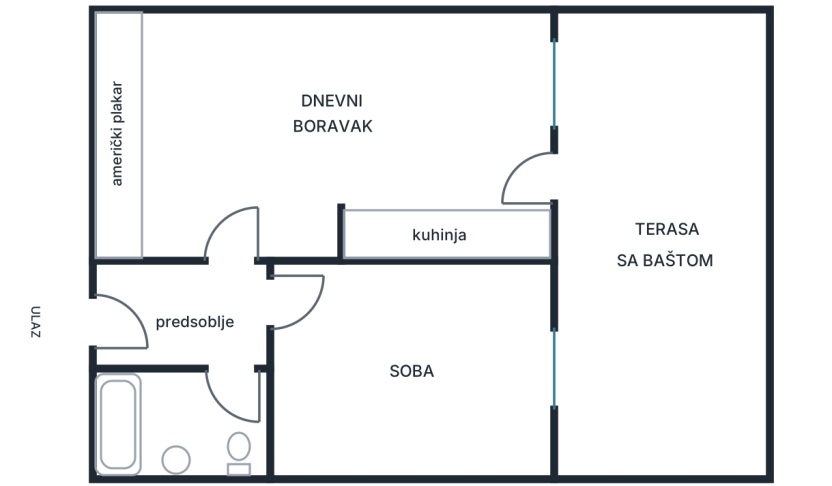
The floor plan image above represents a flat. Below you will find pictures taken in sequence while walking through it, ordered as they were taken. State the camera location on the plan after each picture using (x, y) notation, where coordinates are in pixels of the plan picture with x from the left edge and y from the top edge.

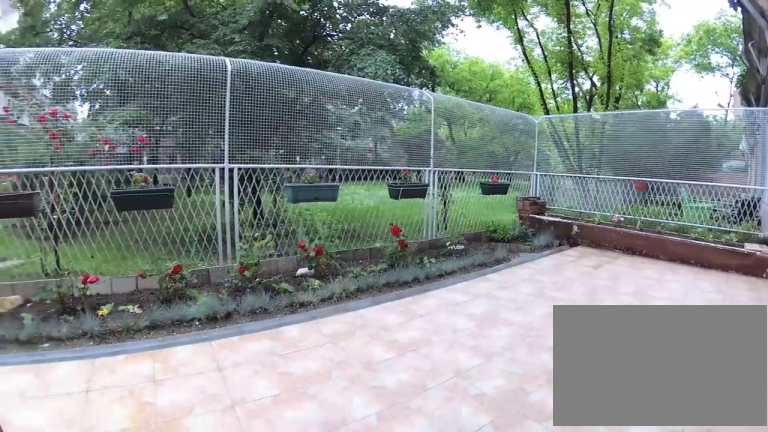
(561, 158)
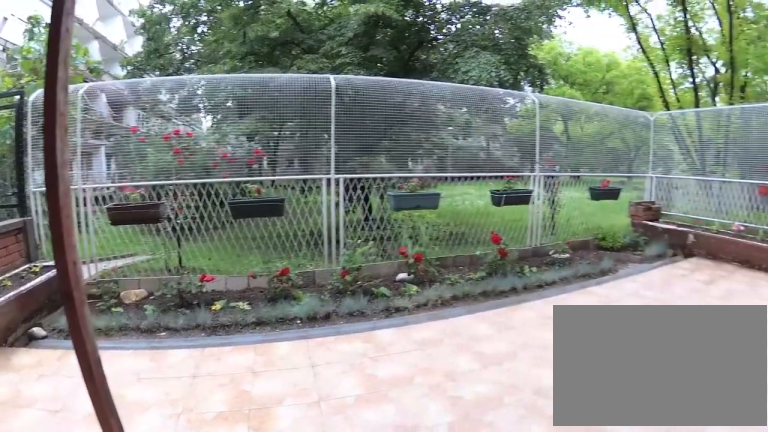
(555, 171)
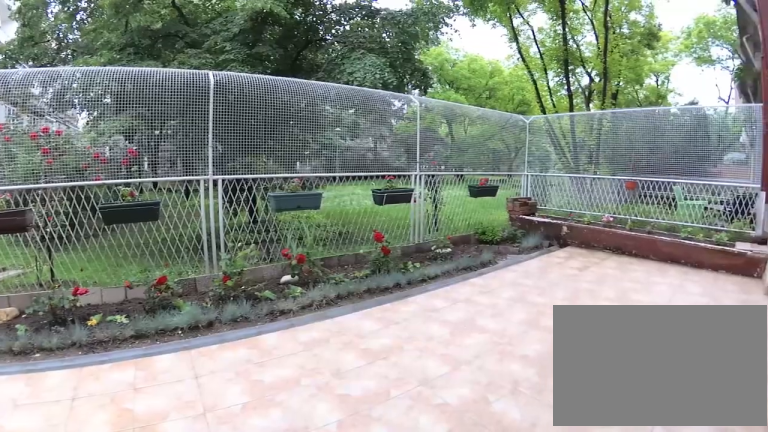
(556, 166)
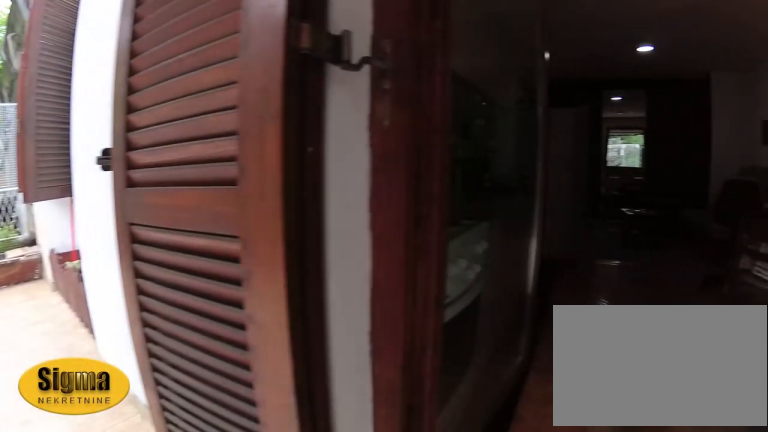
(613, 170)
